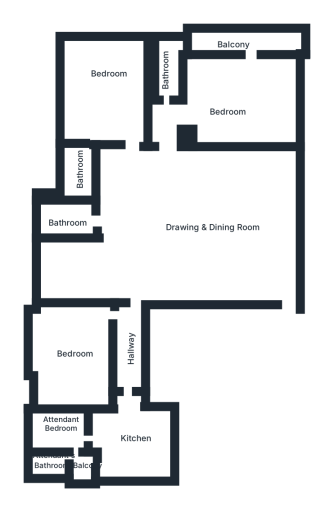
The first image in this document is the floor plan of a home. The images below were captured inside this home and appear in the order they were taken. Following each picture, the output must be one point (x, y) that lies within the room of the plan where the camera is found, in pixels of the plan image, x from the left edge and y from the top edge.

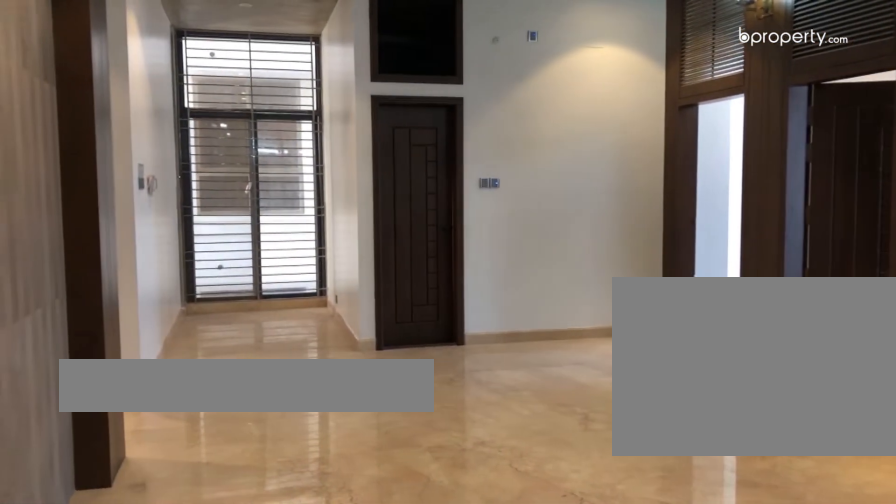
(250, 247)
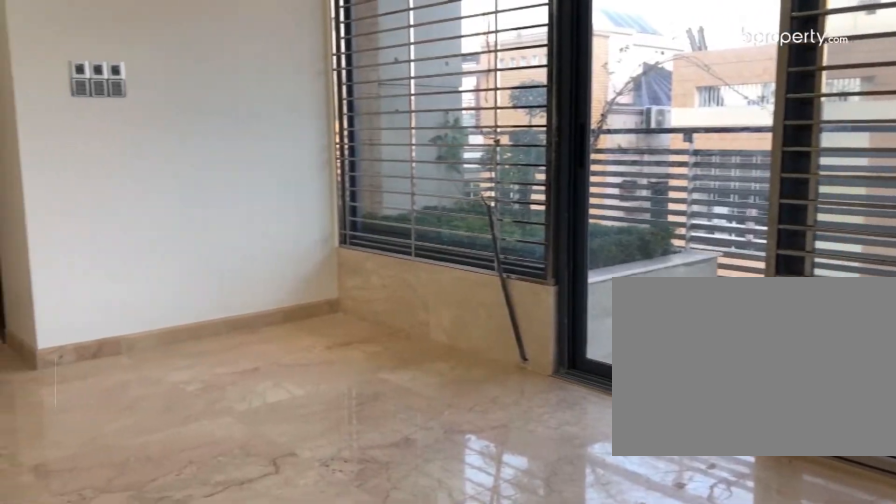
(240, 98)
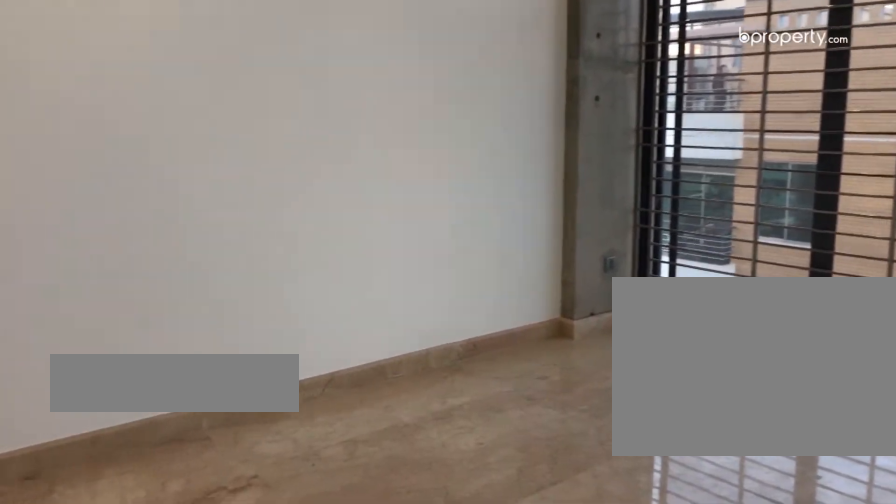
(105, 94)
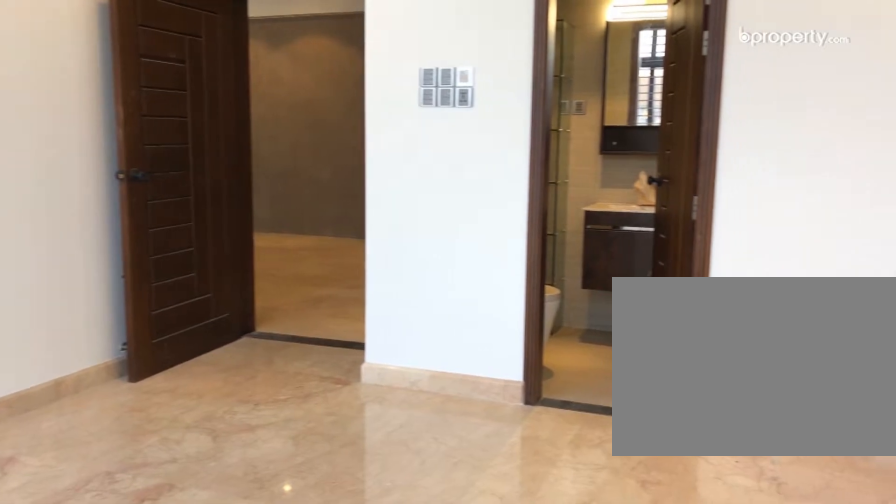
(105, 94)
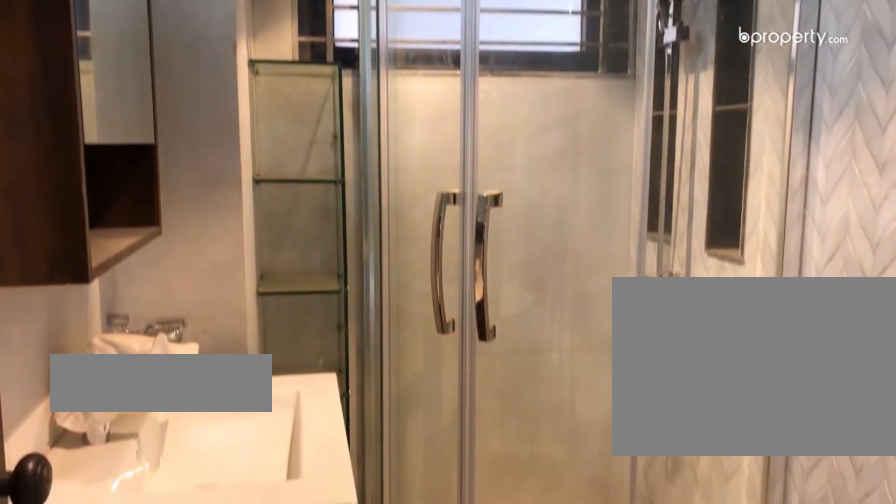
(70, 216)
